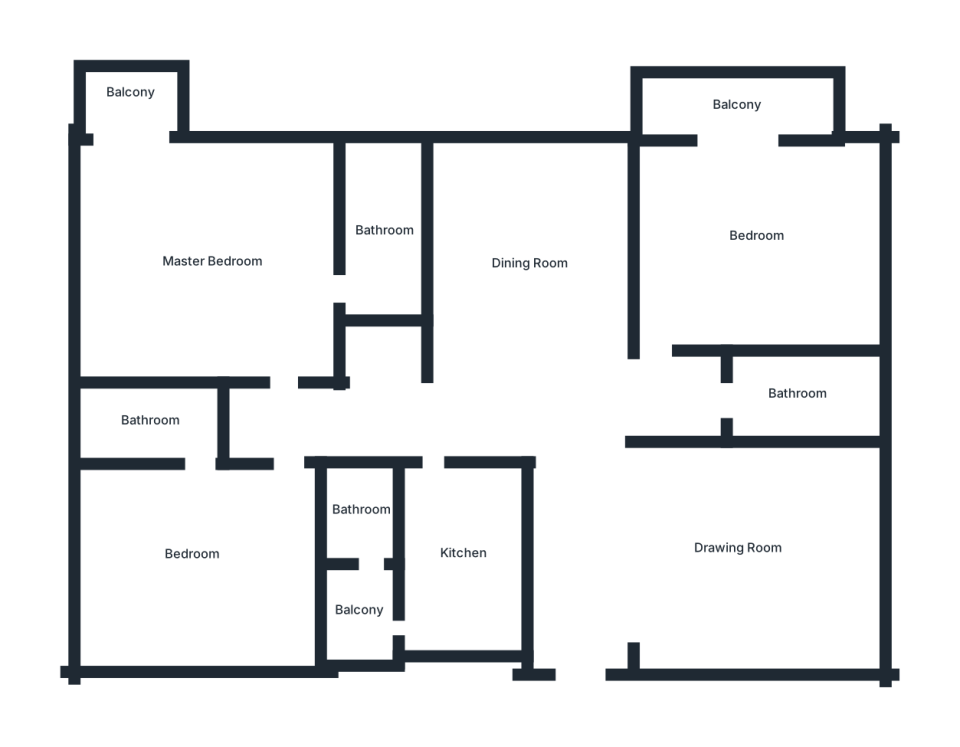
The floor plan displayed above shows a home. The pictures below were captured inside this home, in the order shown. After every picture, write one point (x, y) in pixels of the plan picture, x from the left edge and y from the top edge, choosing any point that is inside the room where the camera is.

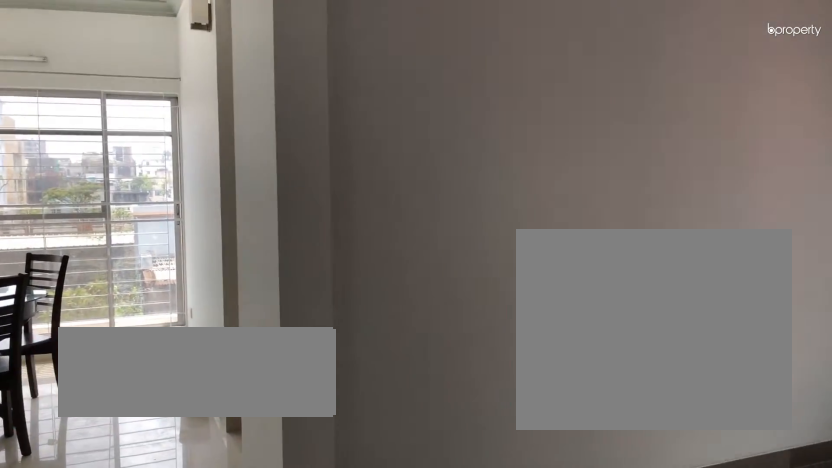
(730, 545)
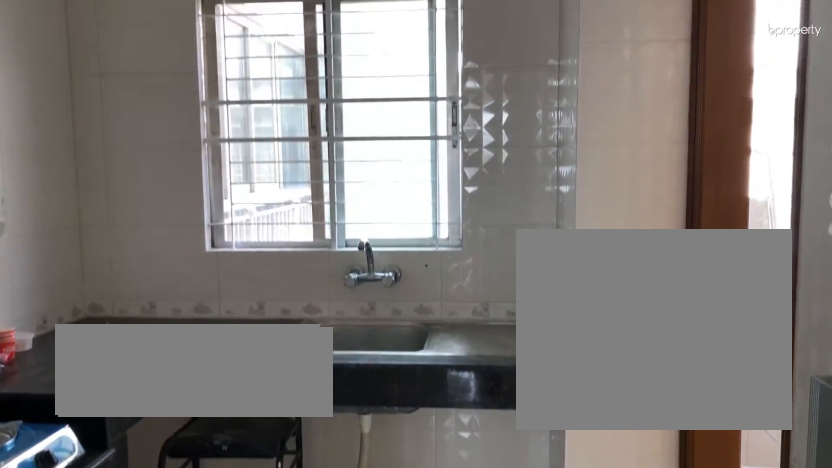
(462, 552)
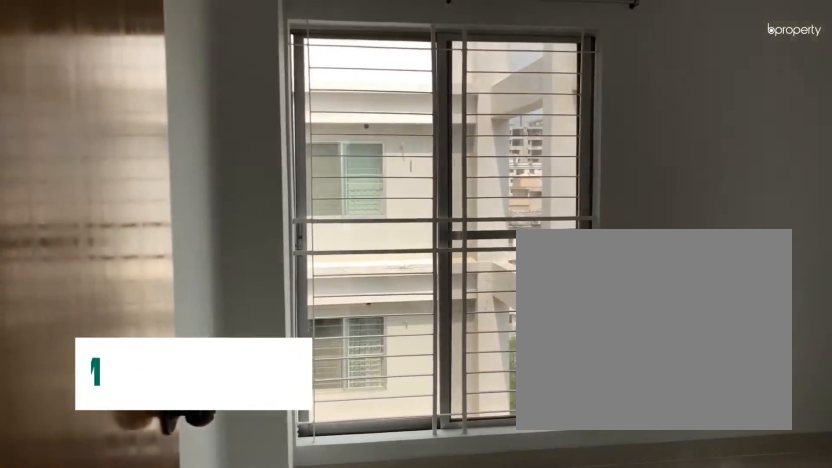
(192, 554)
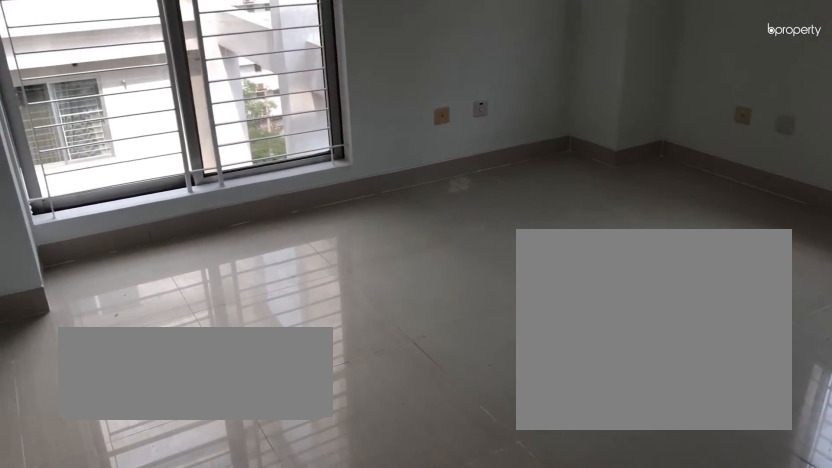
(192, 554)
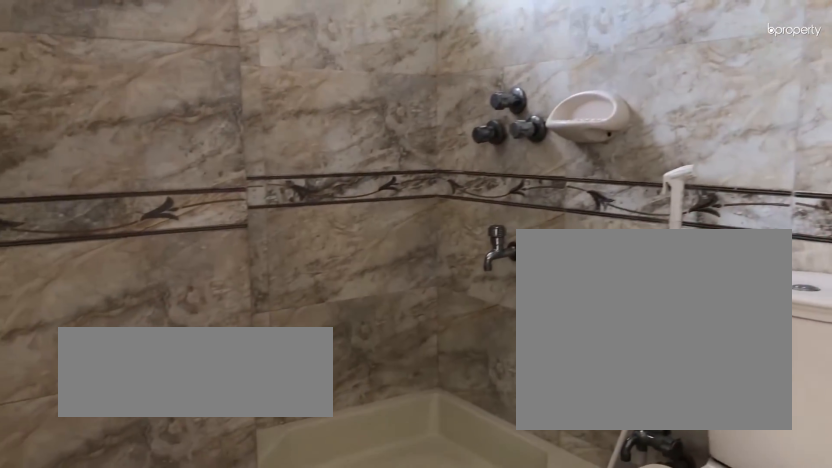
(151, 419)
